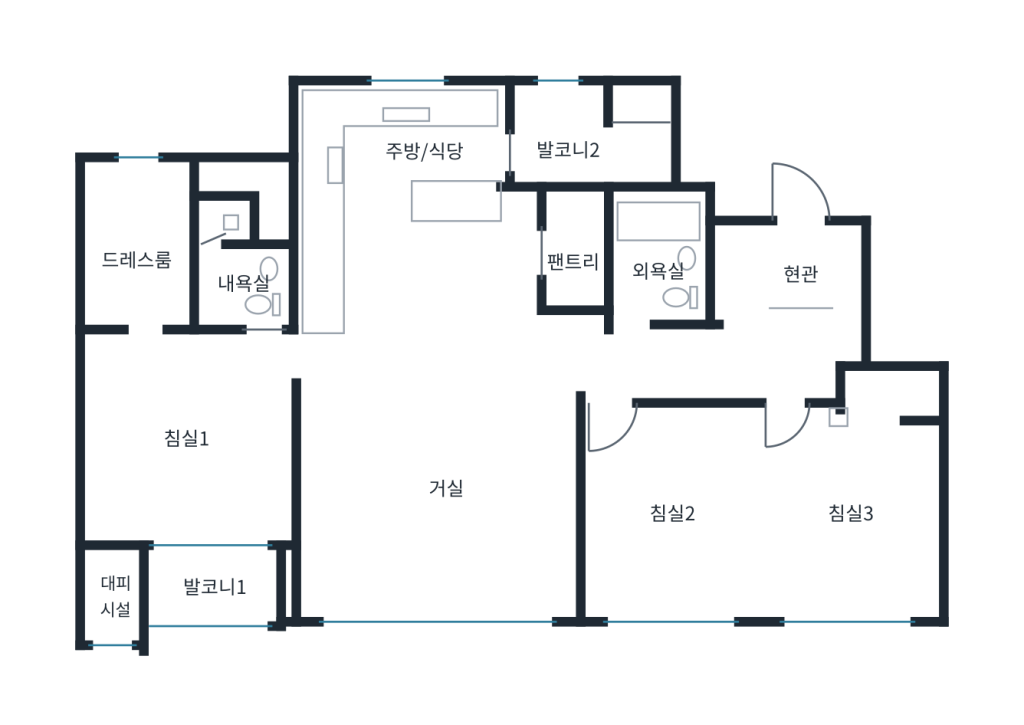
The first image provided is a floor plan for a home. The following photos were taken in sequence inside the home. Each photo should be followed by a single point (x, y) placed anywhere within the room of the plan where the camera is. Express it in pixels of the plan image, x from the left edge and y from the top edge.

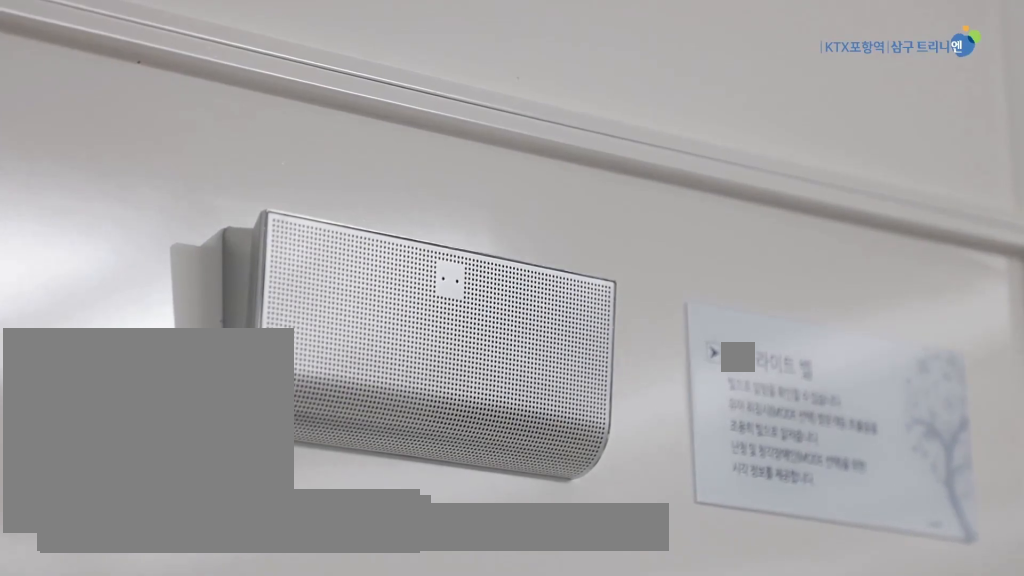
(439, 505)
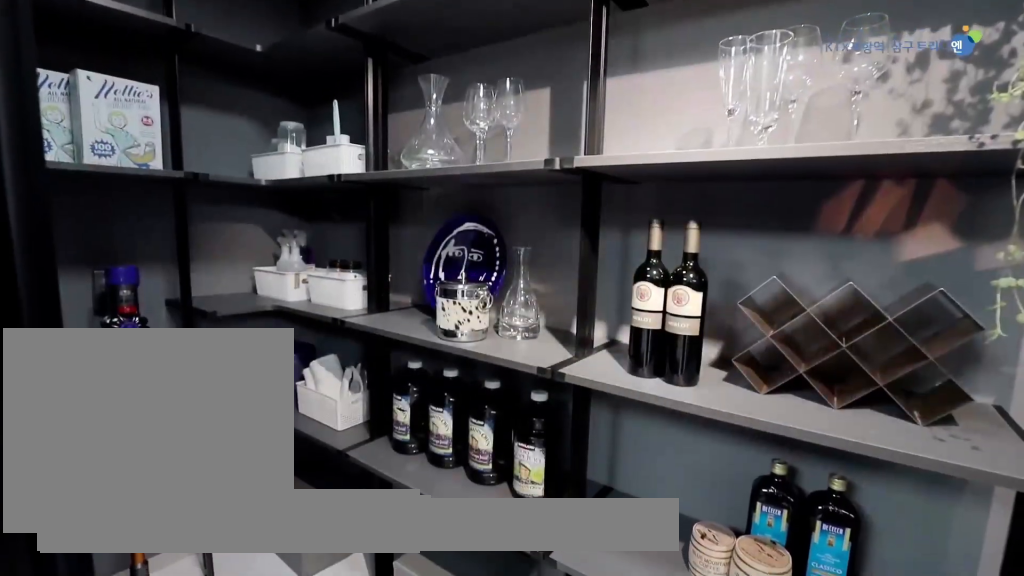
(574, 258)
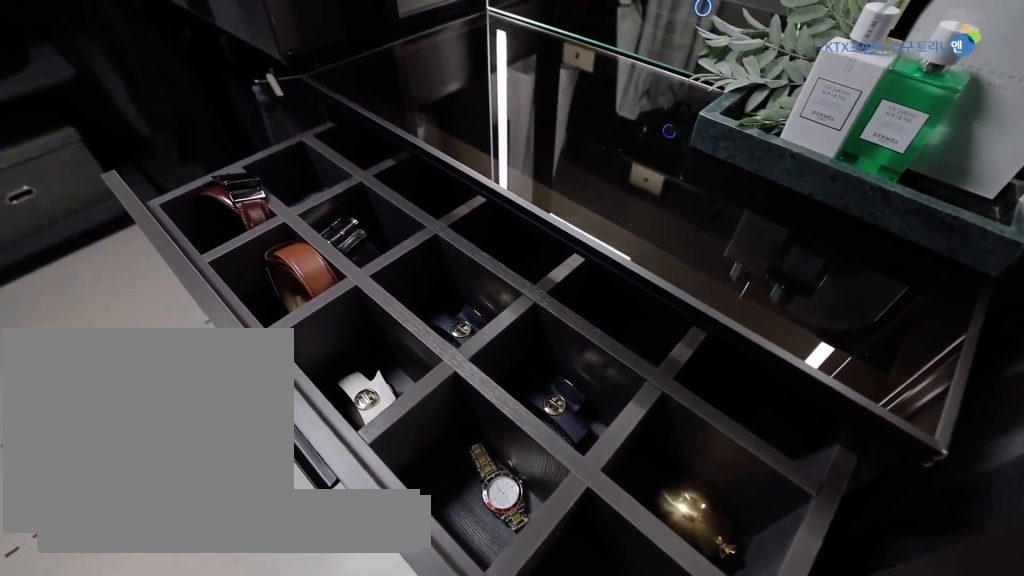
(133, 247)
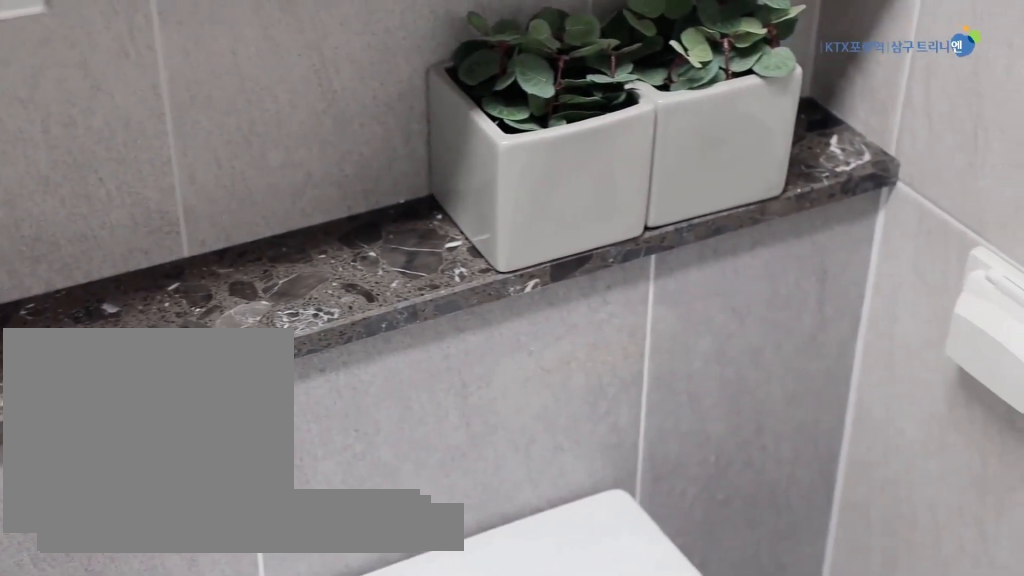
(235, 265)
